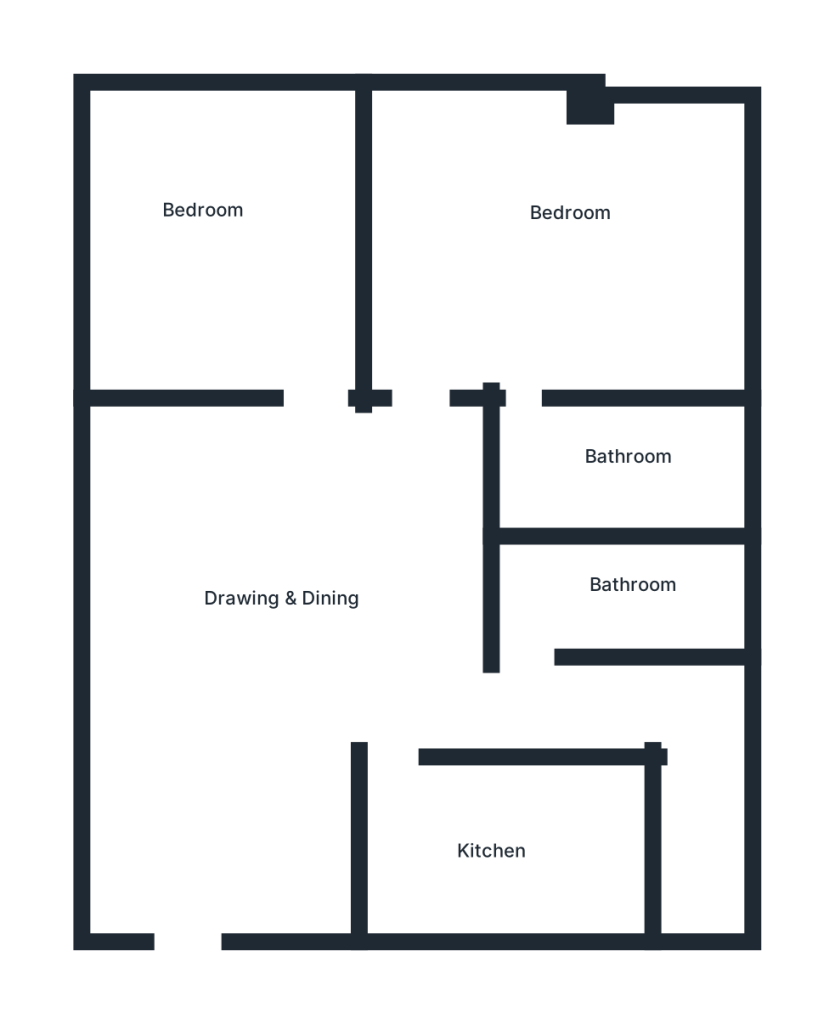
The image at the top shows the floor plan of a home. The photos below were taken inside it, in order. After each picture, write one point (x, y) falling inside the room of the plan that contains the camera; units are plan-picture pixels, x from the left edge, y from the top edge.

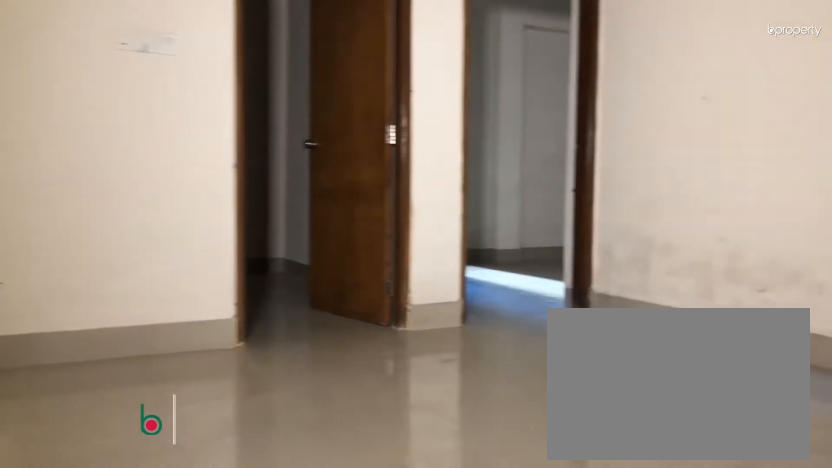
(291, 604)
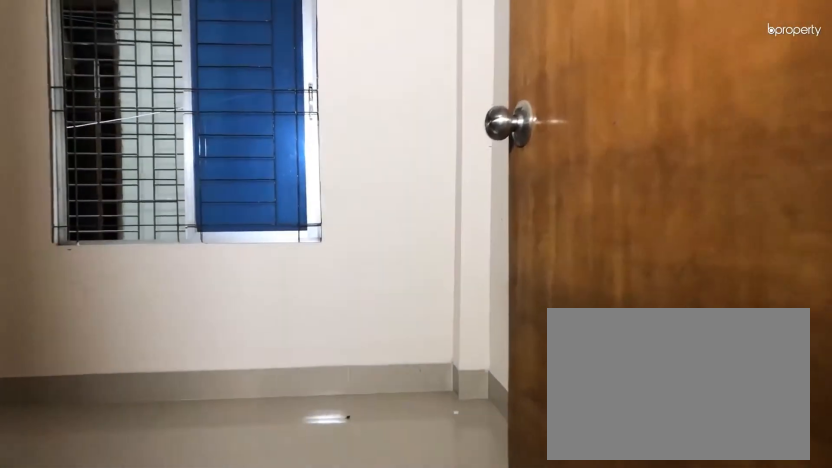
(229, 249)
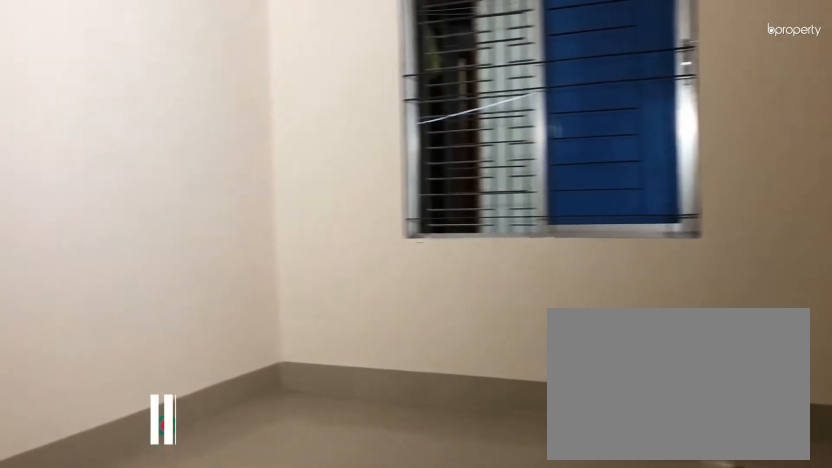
(229, 249)
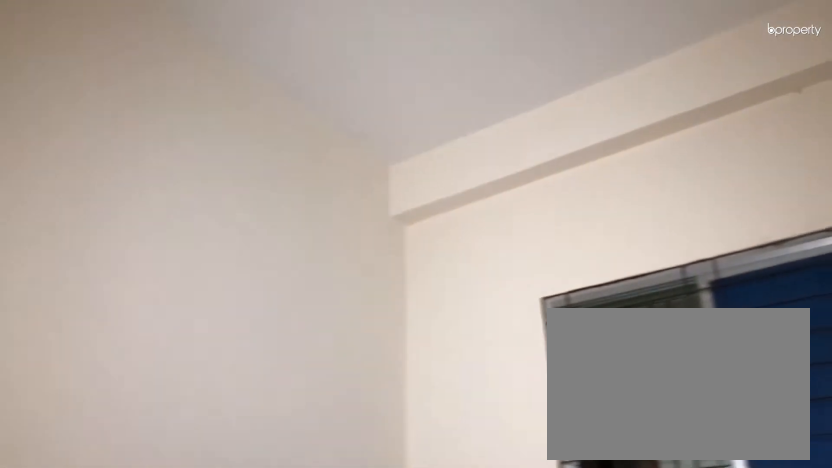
(229, 249)
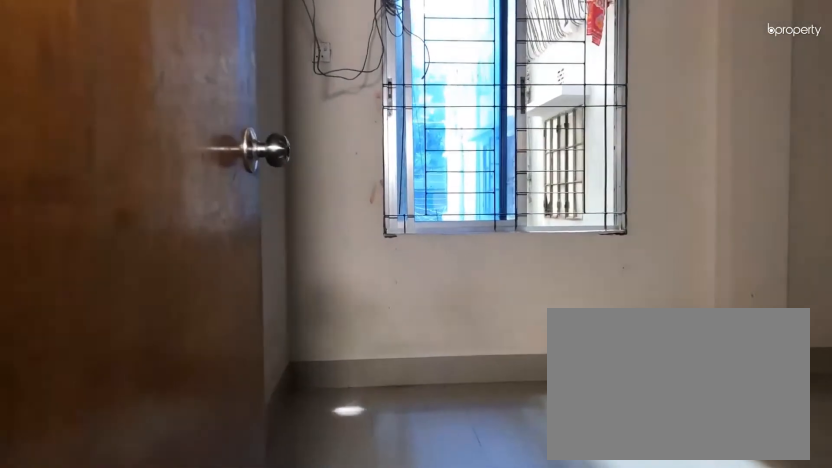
(544, 263)
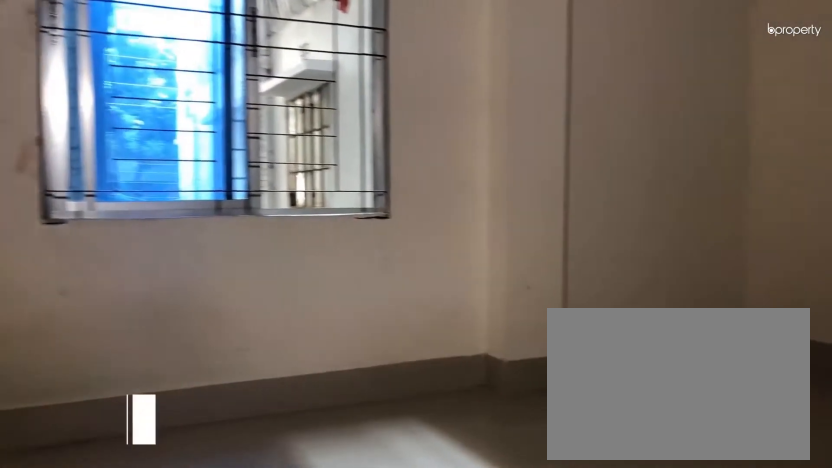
(544, 263)
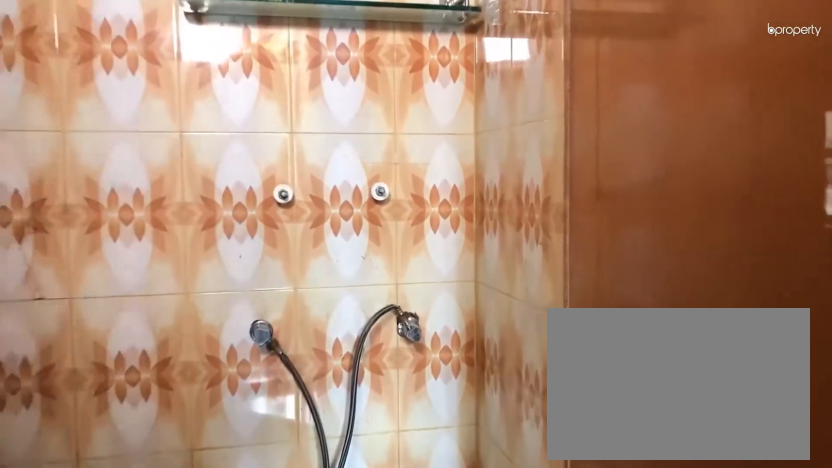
(621, 459)
